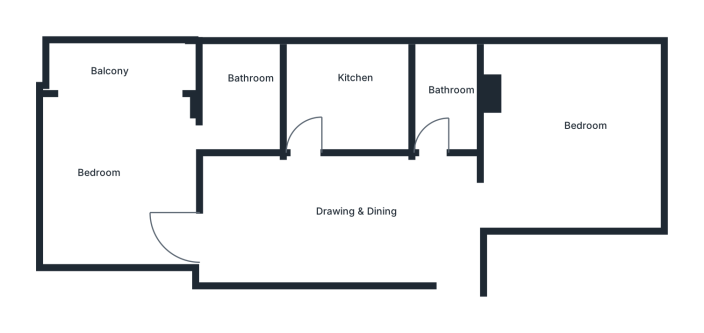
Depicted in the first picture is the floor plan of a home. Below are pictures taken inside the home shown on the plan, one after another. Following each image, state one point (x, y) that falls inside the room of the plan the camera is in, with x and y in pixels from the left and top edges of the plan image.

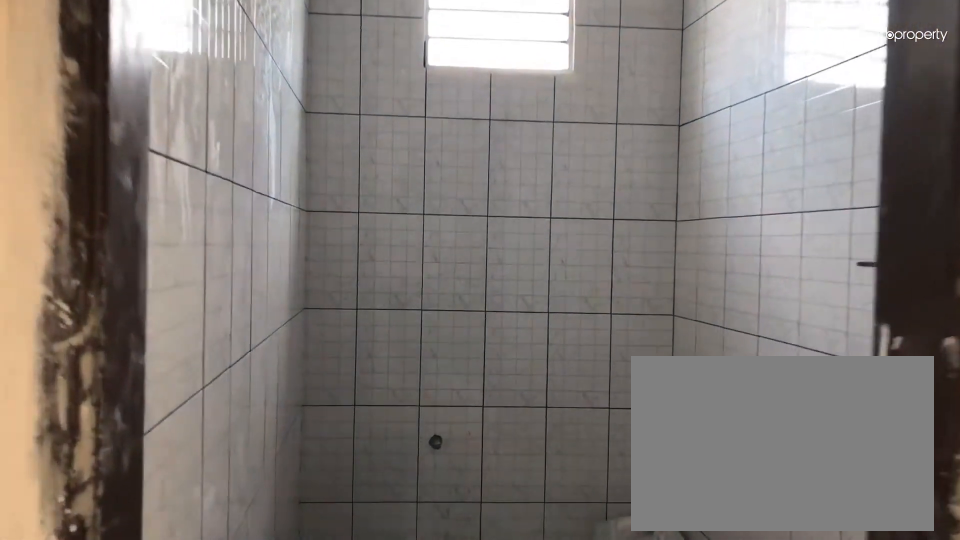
(438, 106)
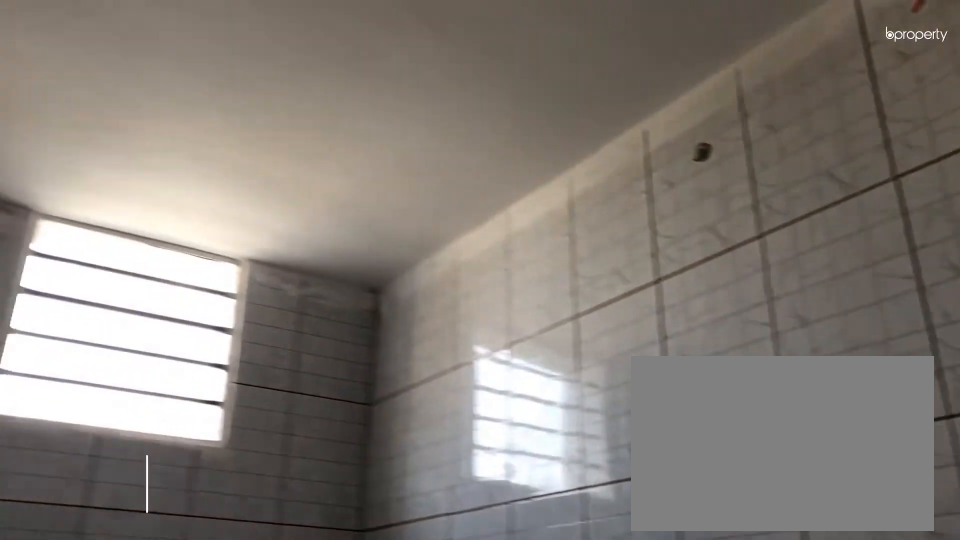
(438, 106)
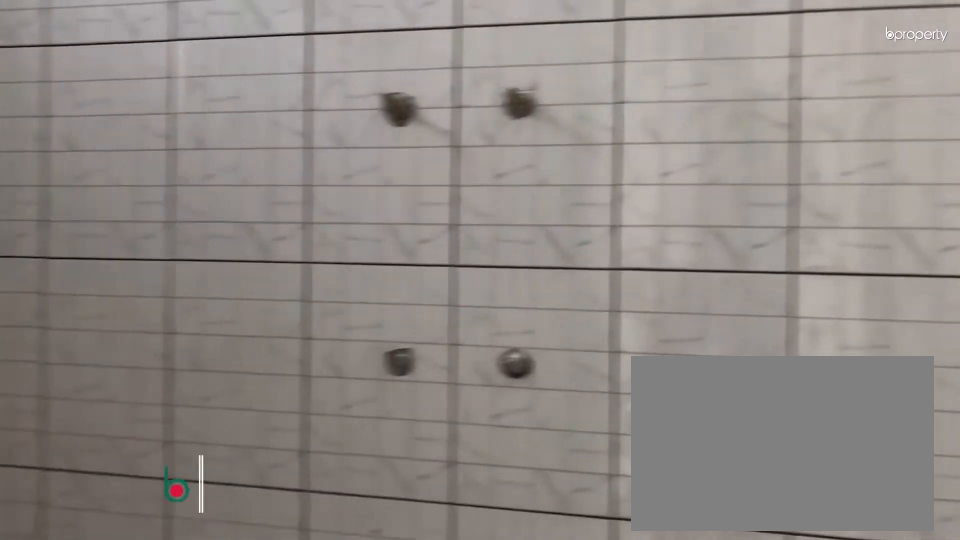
(249, 101)
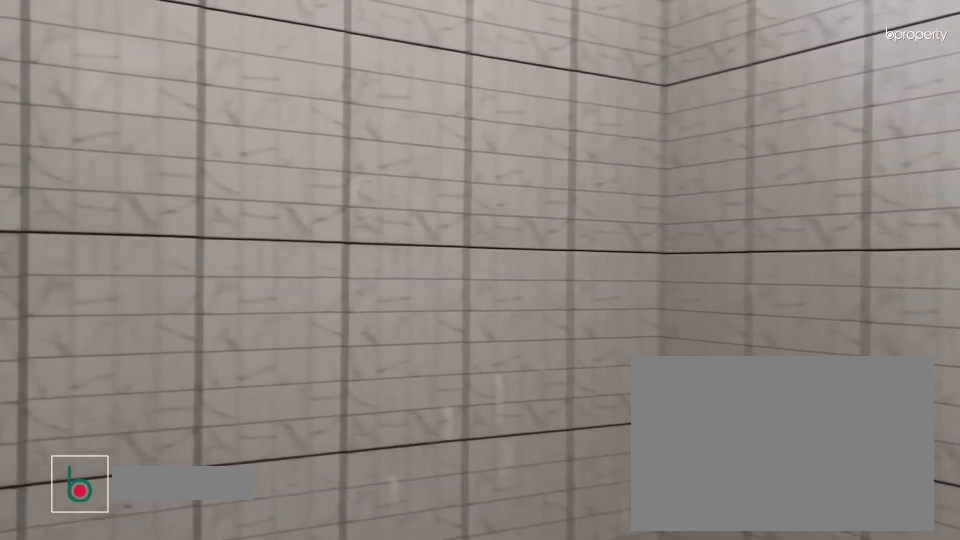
(249, 101)
